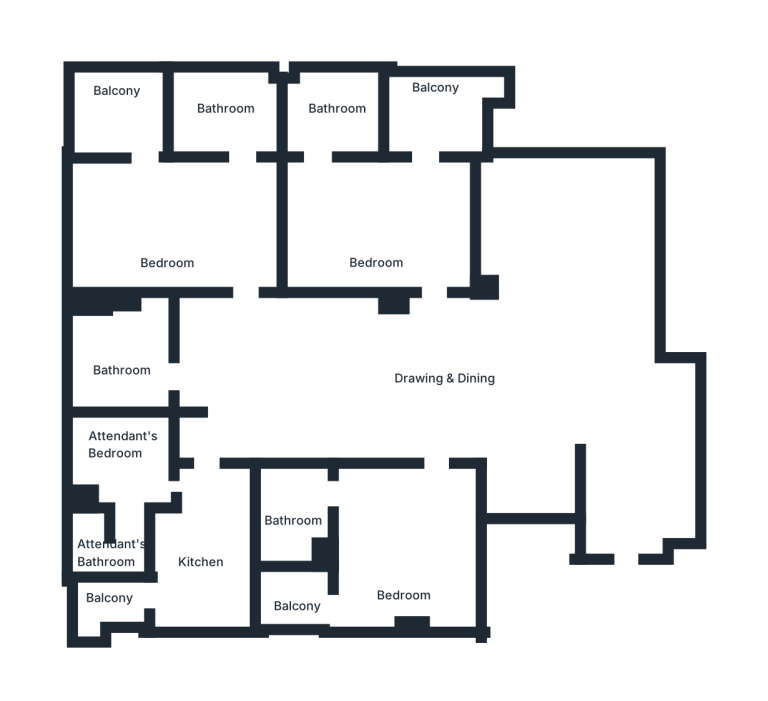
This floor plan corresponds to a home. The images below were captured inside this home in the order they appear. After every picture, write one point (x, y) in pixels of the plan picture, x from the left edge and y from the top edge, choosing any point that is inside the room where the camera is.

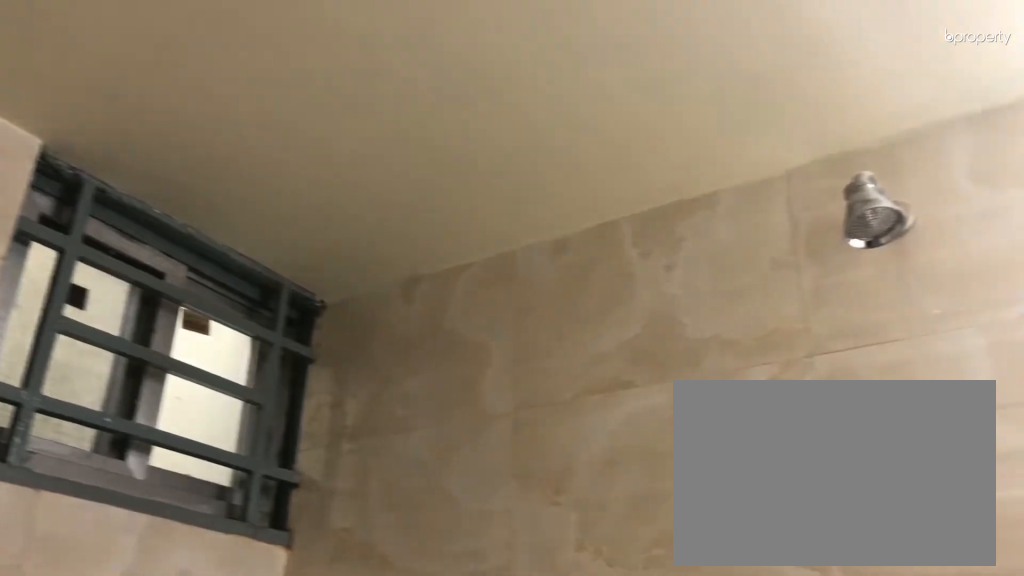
(292, 523)
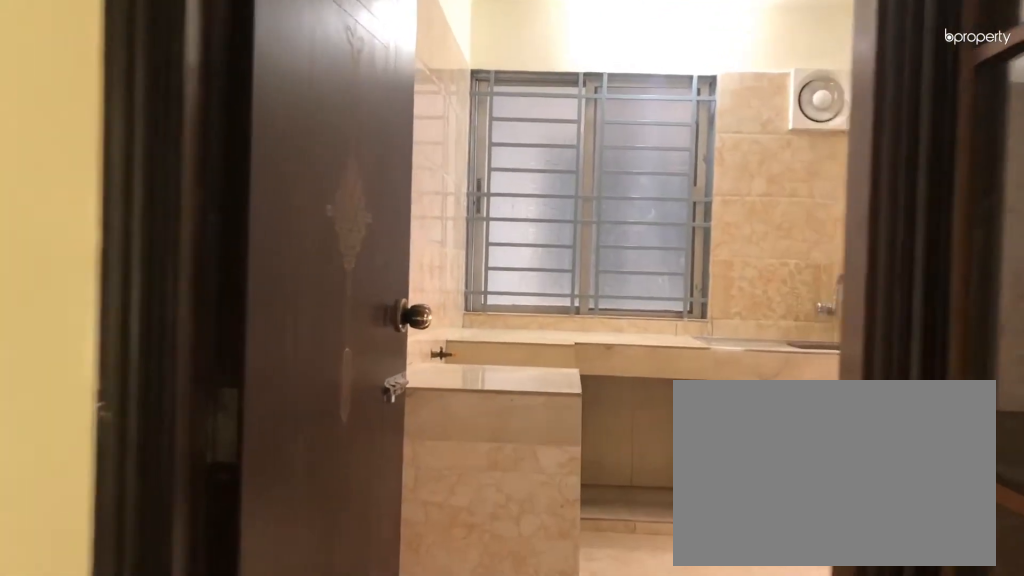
(207, 555)
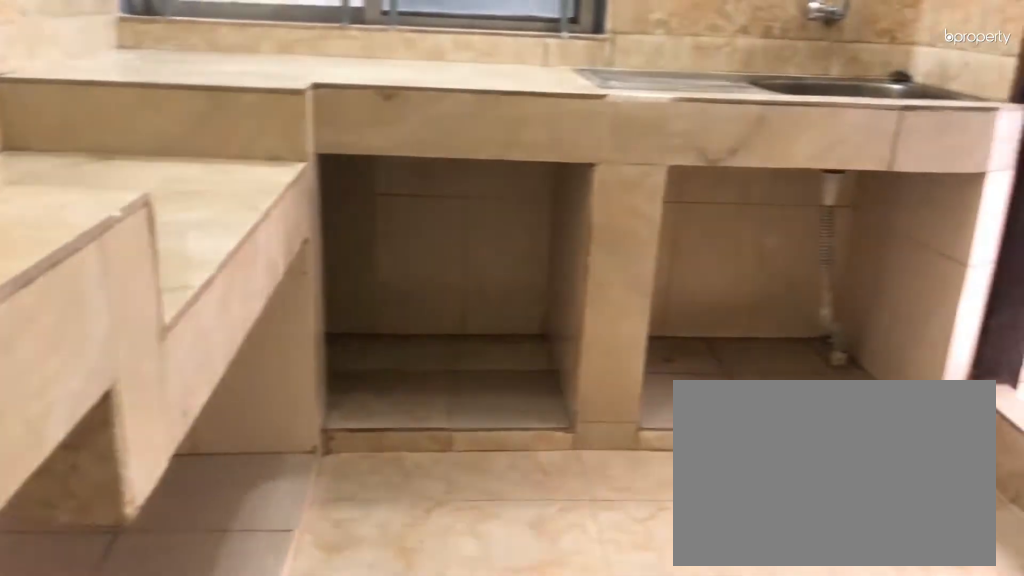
(207, 555)
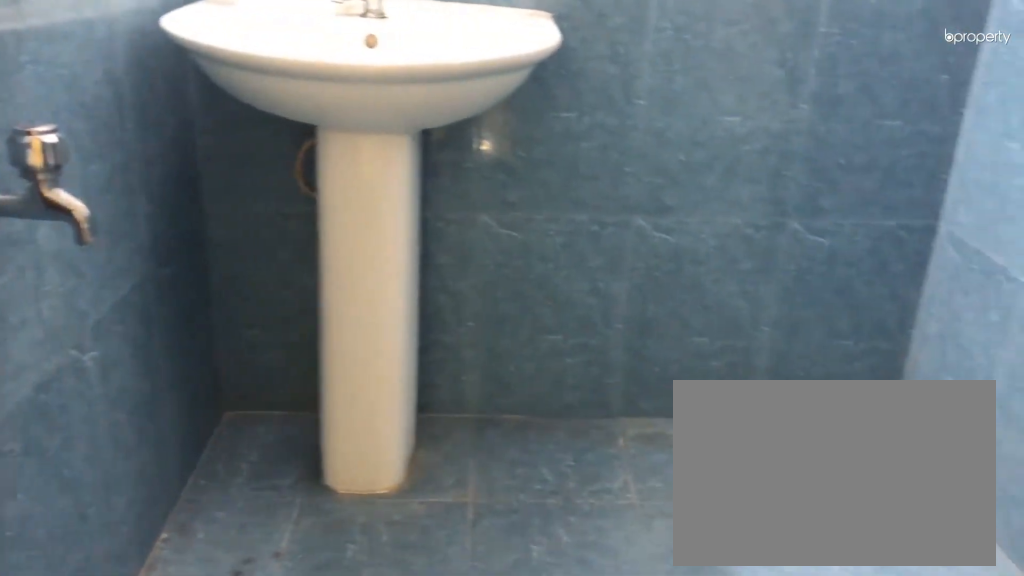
(122, 359)
